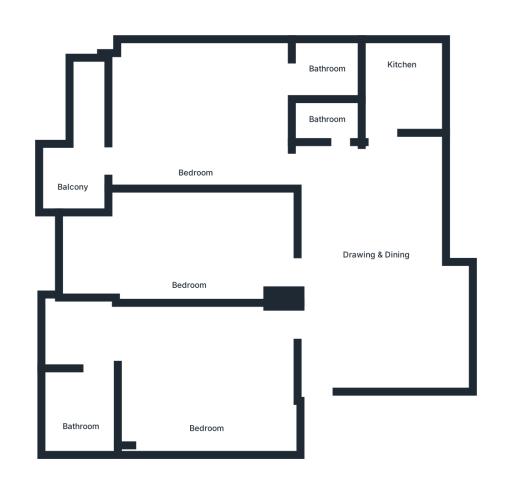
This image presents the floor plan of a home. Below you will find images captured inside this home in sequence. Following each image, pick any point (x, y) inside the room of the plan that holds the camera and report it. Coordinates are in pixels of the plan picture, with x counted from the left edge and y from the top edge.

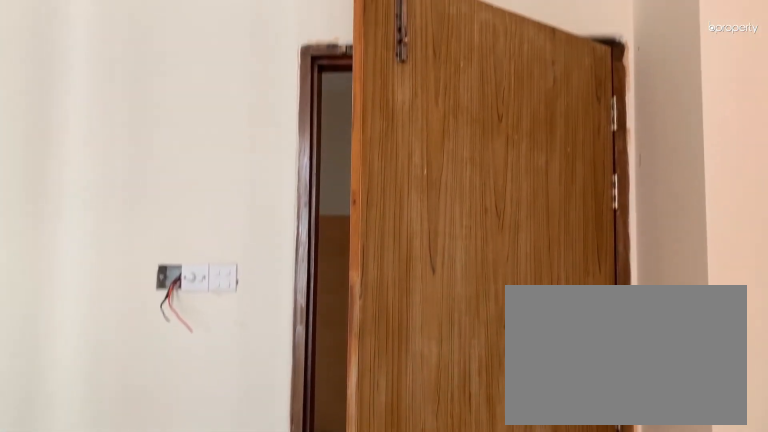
(197, 244)
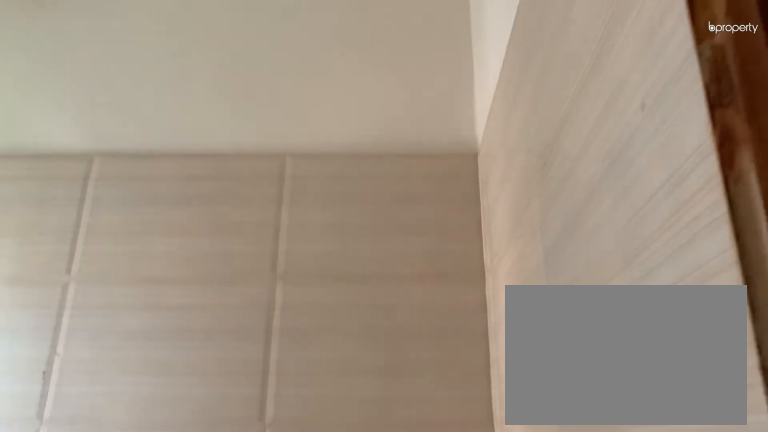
(402, 71)
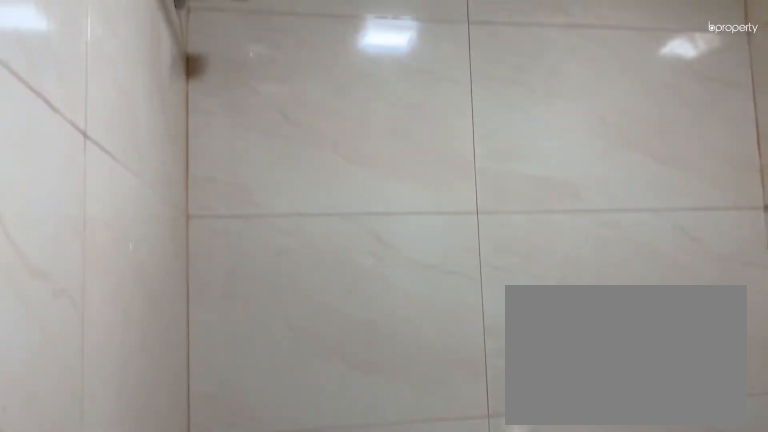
(326, 119)
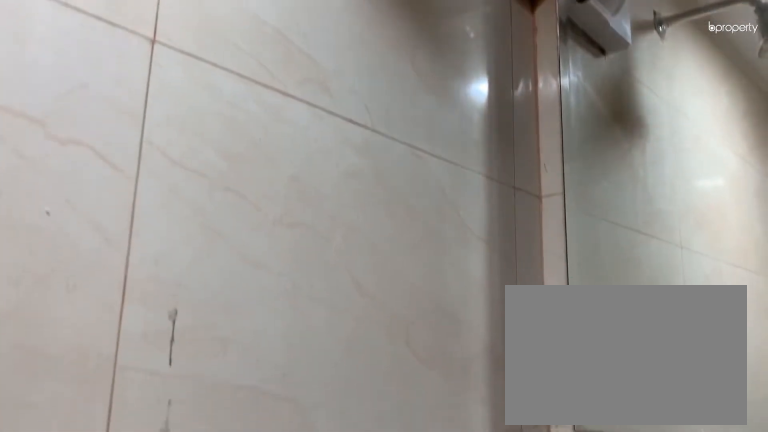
(326, 119)
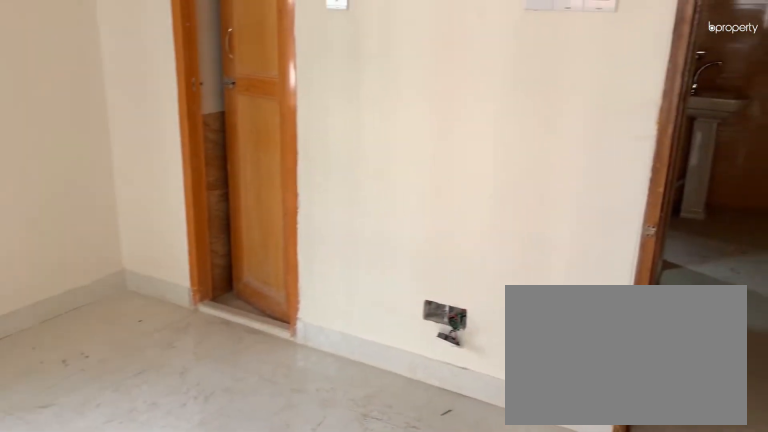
(195, 123)
